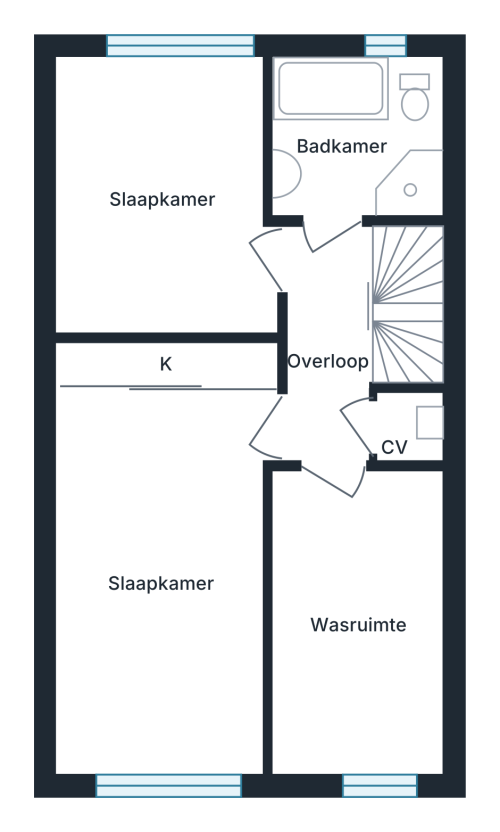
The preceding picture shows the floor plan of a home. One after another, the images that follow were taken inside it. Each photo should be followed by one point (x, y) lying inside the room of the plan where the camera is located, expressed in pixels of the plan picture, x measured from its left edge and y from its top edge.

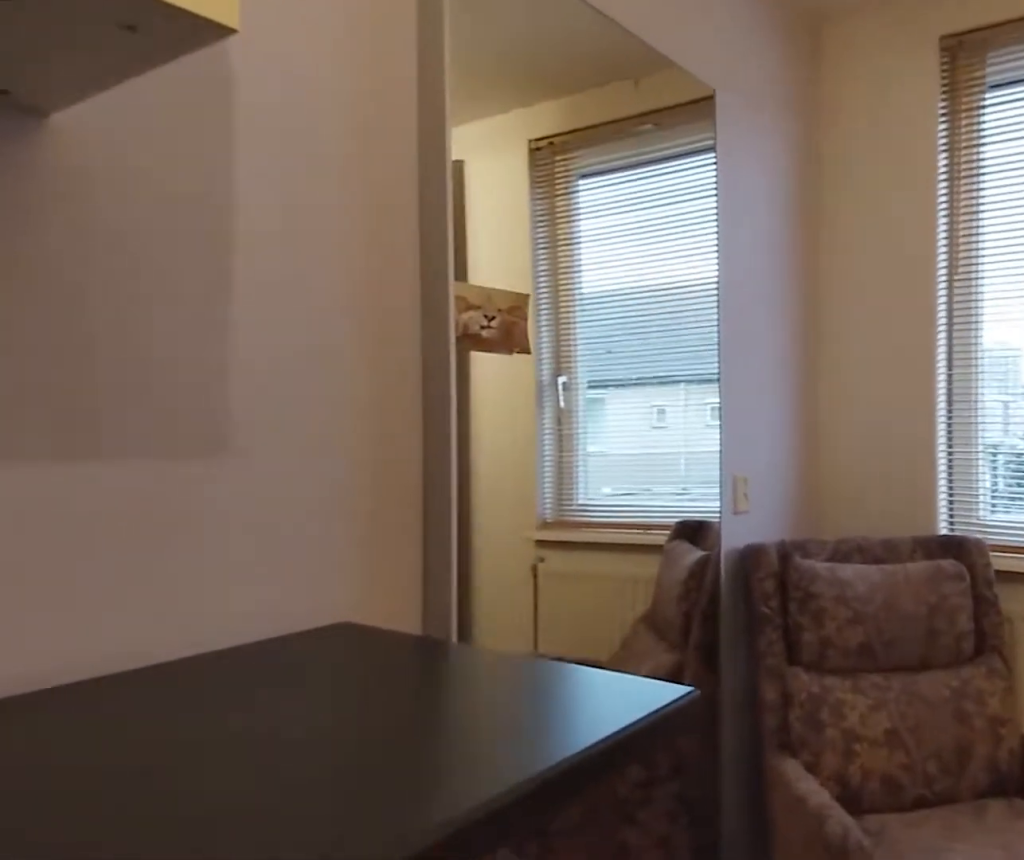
(354, 631)
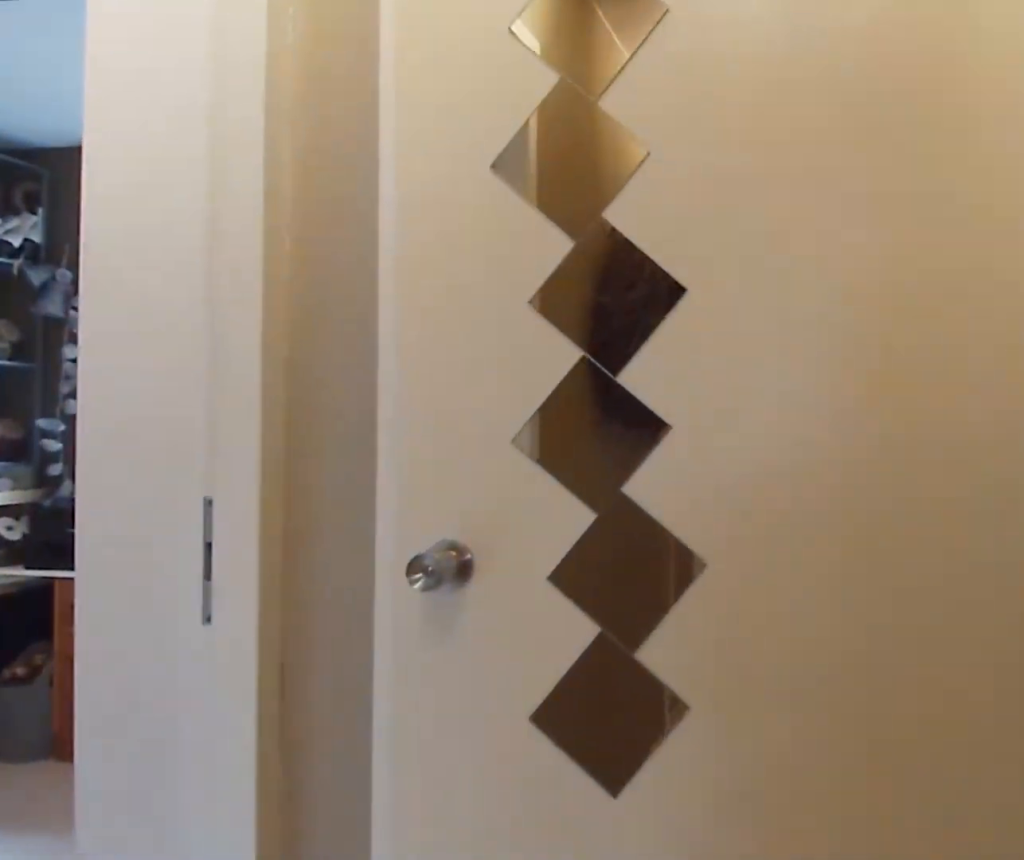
(328, 343)
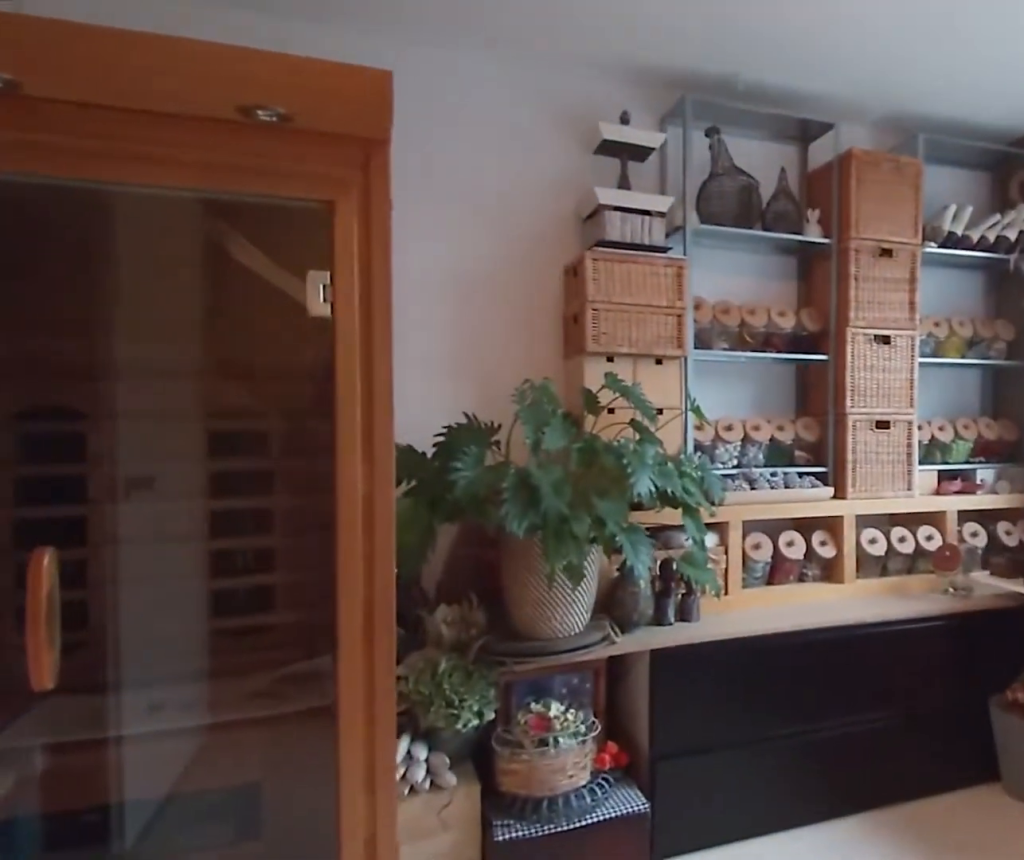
(162, 189)
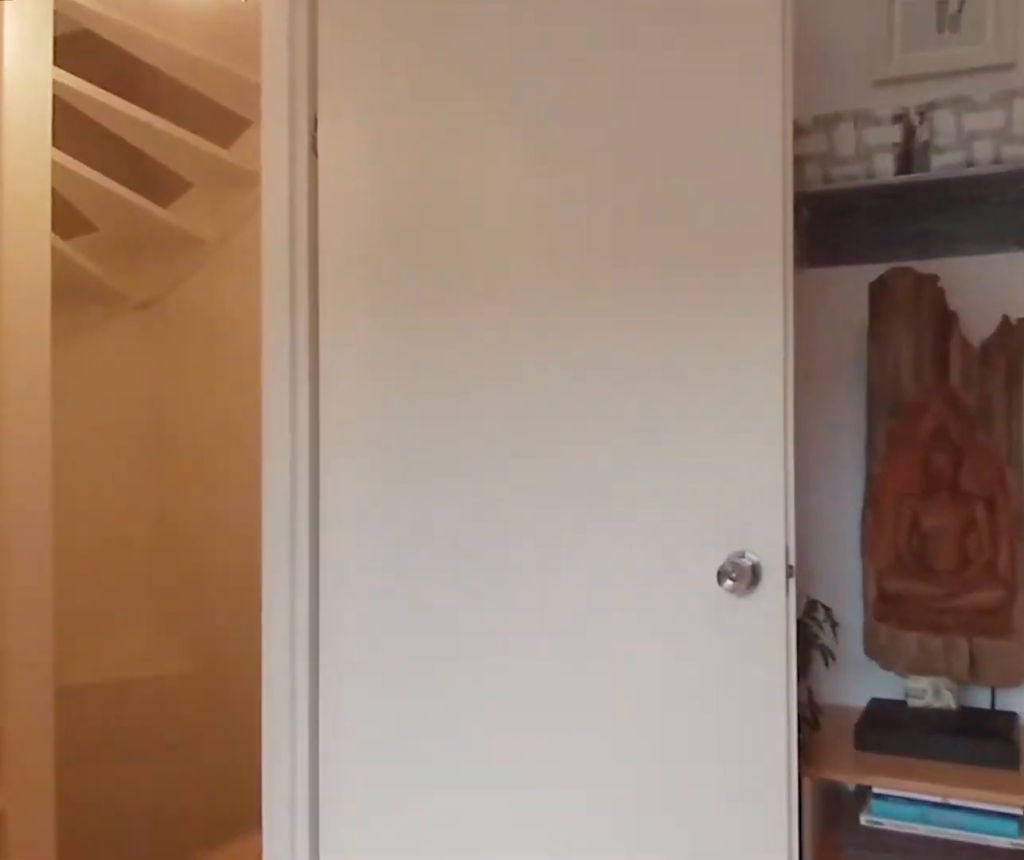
(162, 189)
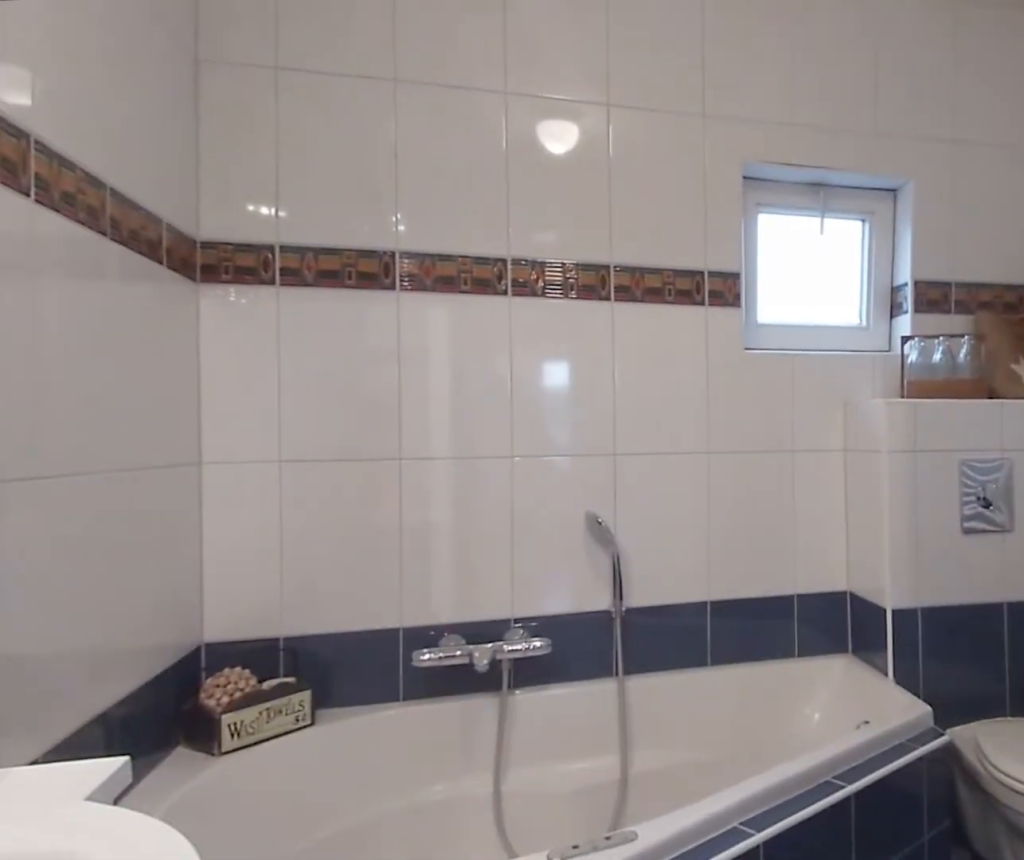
(358, 136)
